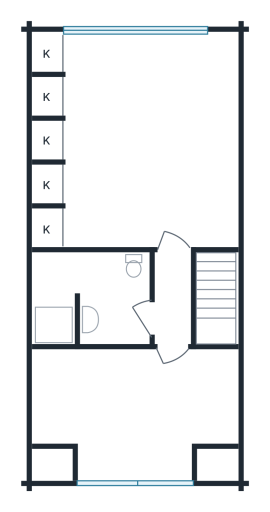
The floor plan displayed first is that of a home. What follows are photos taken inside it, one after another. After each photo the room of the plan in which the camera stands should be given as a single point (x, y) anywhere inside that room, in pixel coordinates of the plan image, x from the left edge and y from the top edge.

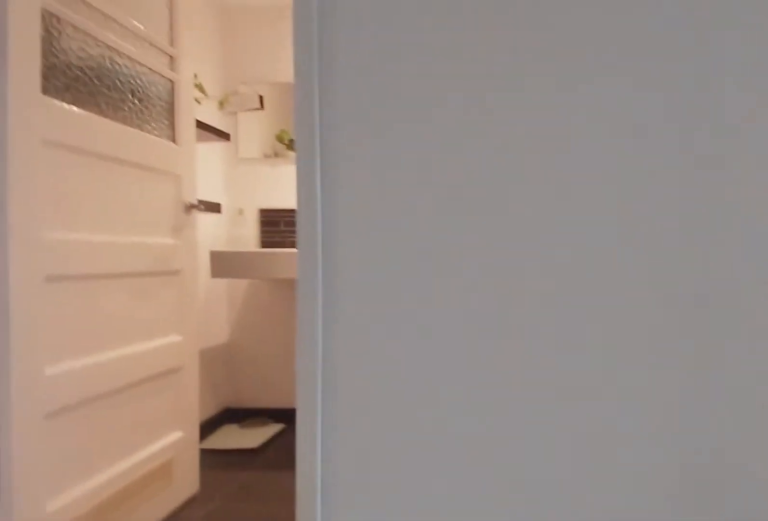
(178, 300)
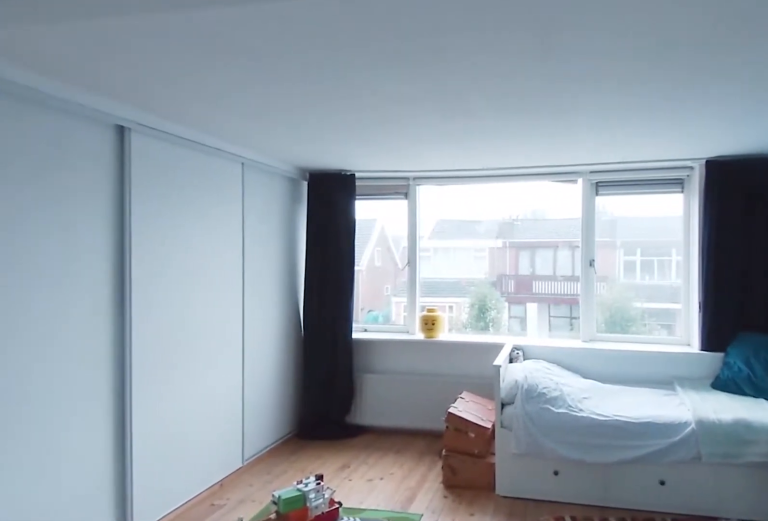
(139, 91)
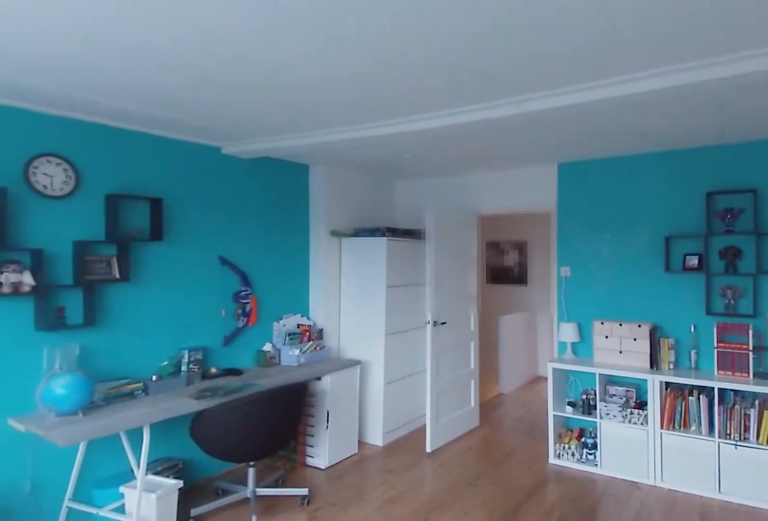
(139, 91)
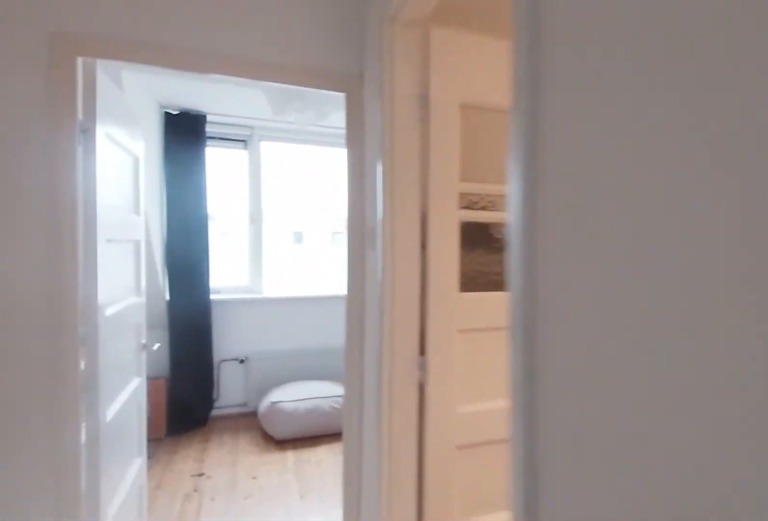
(178, 300)
